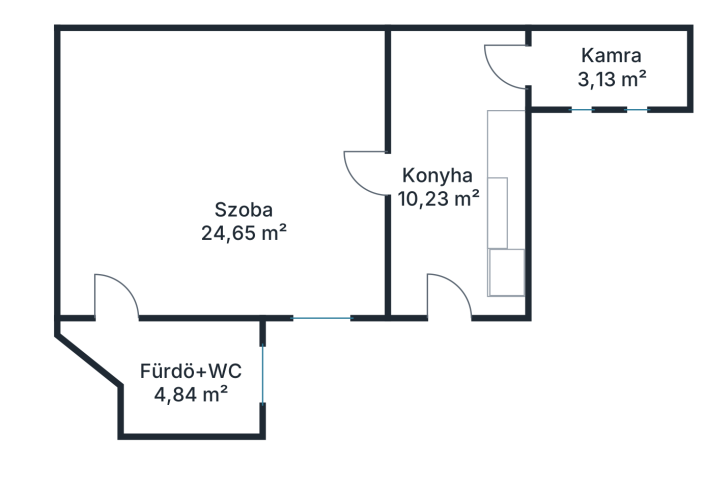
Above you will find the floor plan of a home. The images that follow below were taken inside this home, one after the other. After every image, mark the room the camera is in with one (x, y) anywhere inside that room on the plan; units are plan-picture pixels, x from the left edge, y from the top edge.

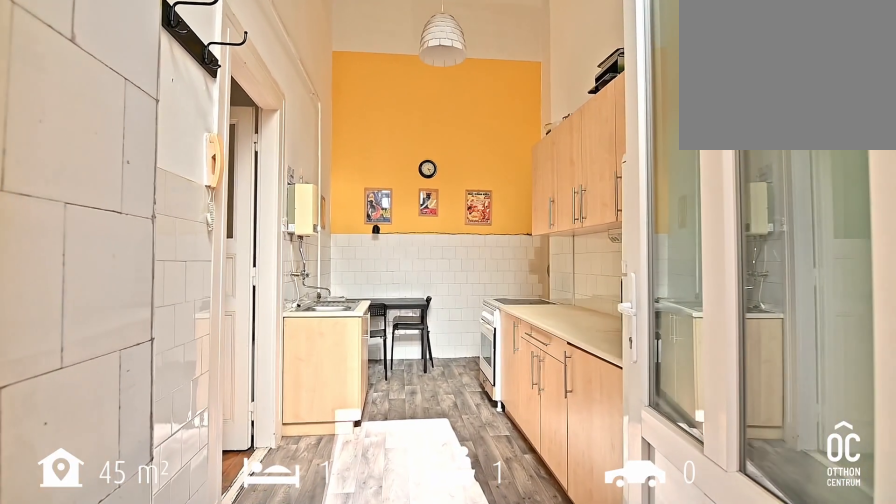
(439, 262)
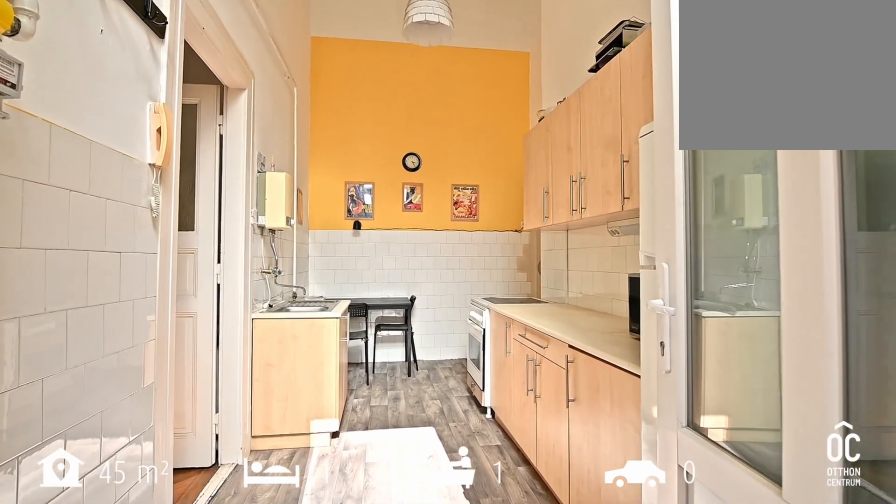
(439, 262)
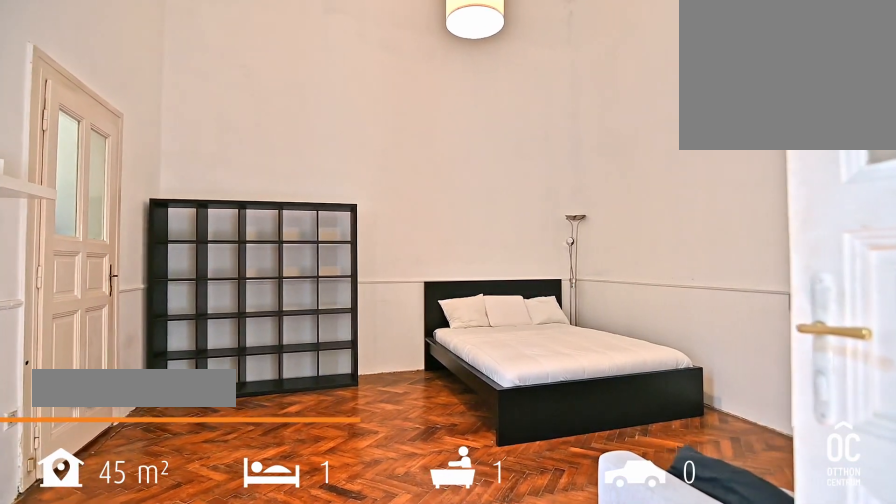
(223, 149)
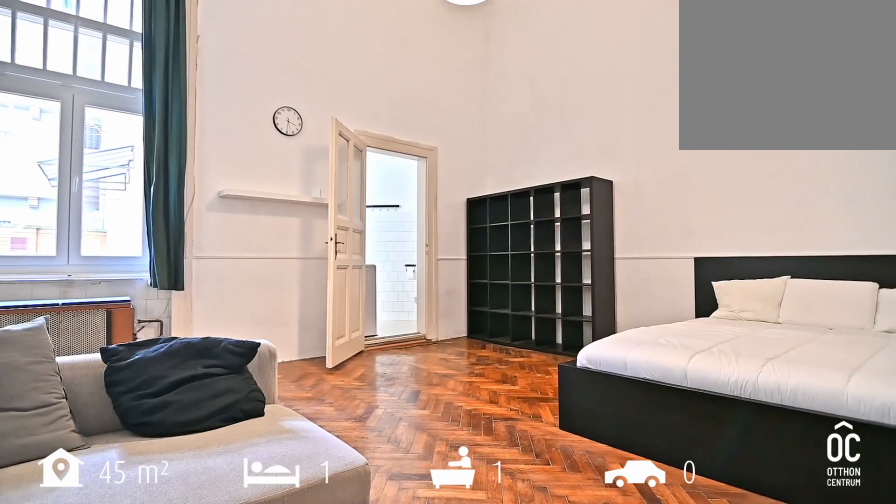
(223, 149)
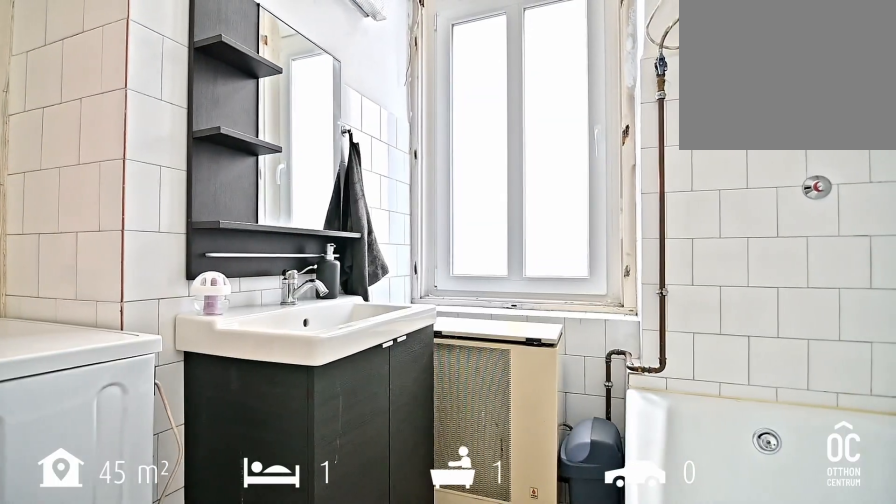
(189, 375)
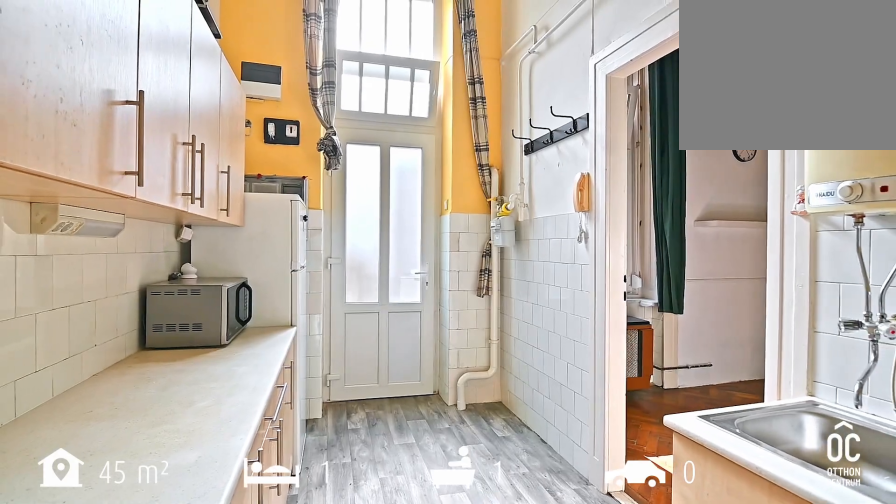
(437, 149)
